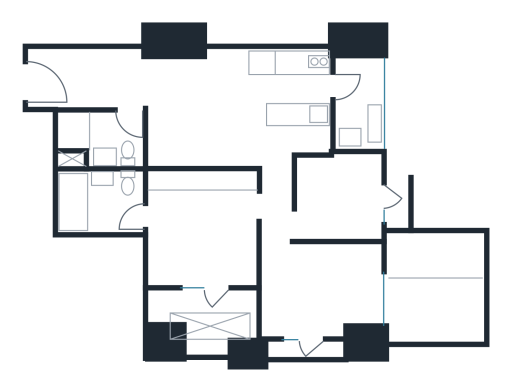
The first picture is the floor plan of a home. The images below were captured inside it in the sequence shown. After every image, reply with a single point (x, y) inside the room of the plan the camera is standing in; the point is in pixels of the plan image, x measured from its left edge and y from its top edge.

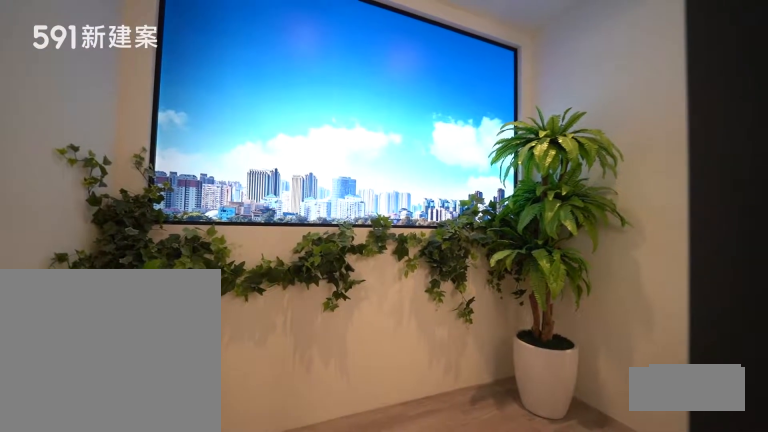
(362, 105)
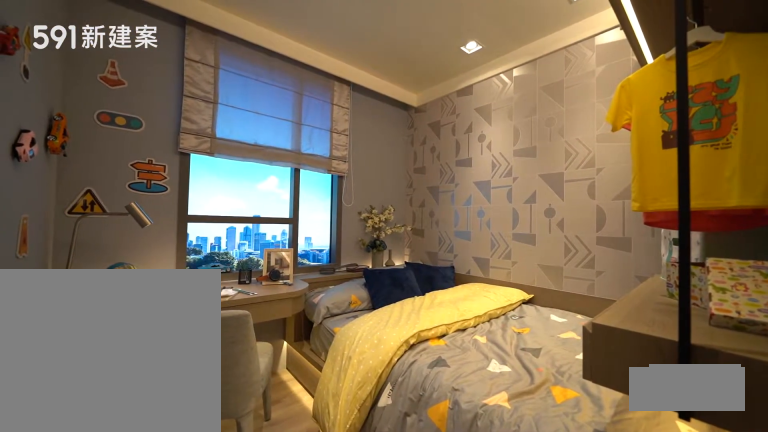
(342, 198)
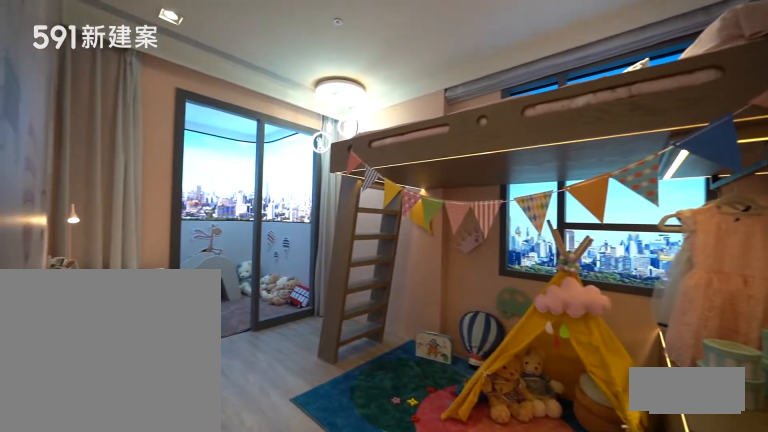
(323, 292)
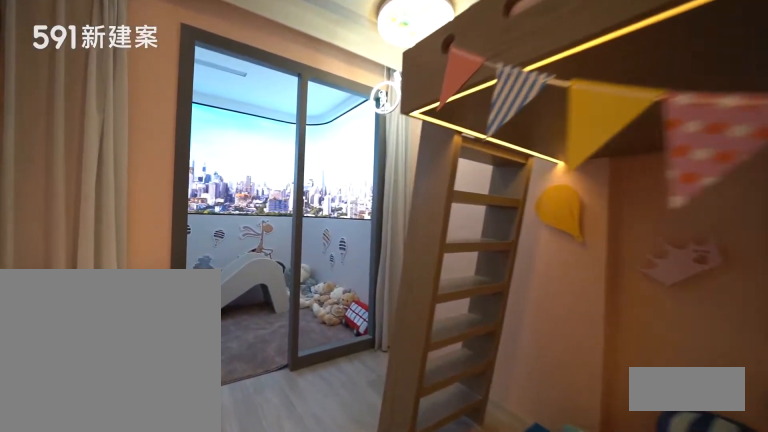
(323, 292)
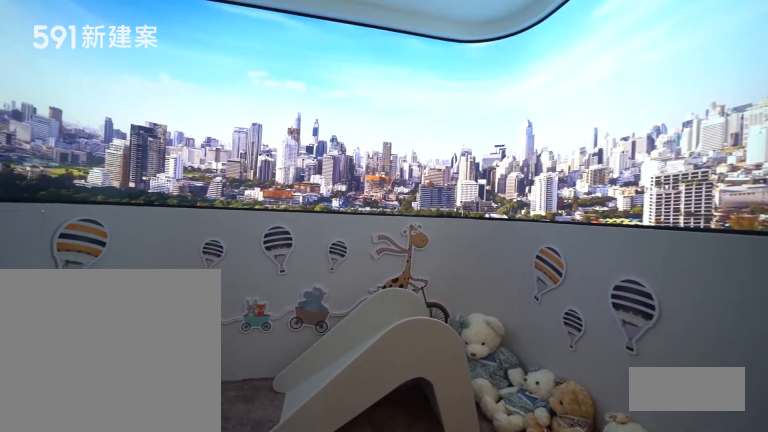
(437, 289)
